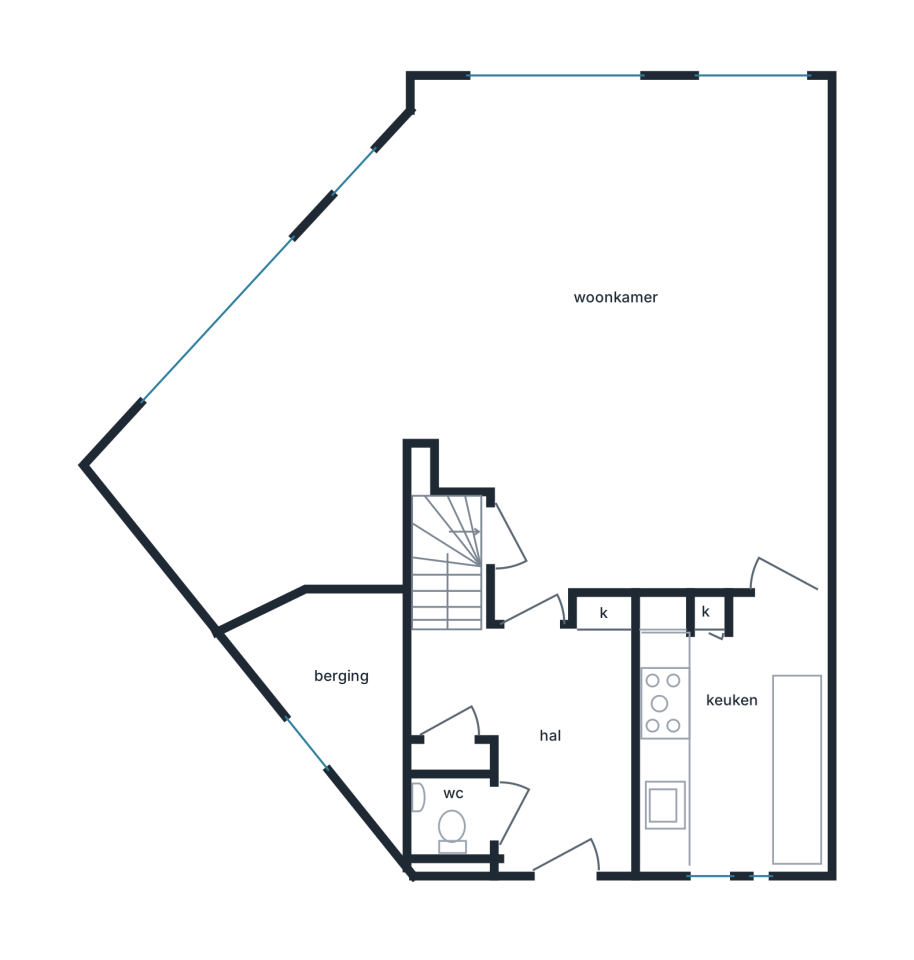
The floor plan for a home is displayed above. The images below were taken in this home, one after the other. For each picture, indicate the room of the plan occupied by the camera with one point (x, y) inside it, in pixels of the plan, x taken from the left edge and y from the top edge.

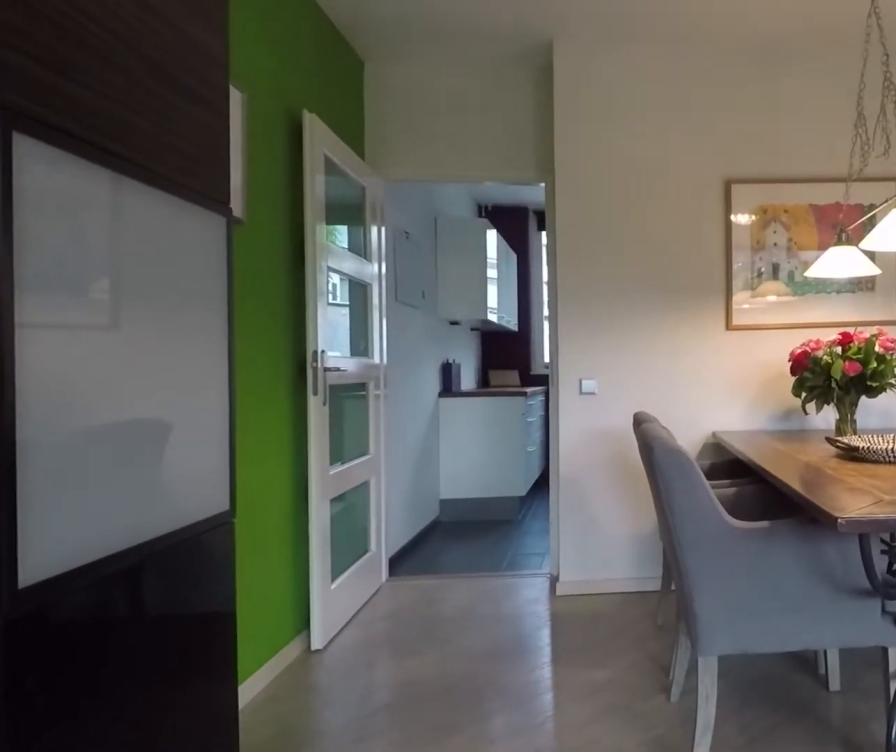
(587, 439)
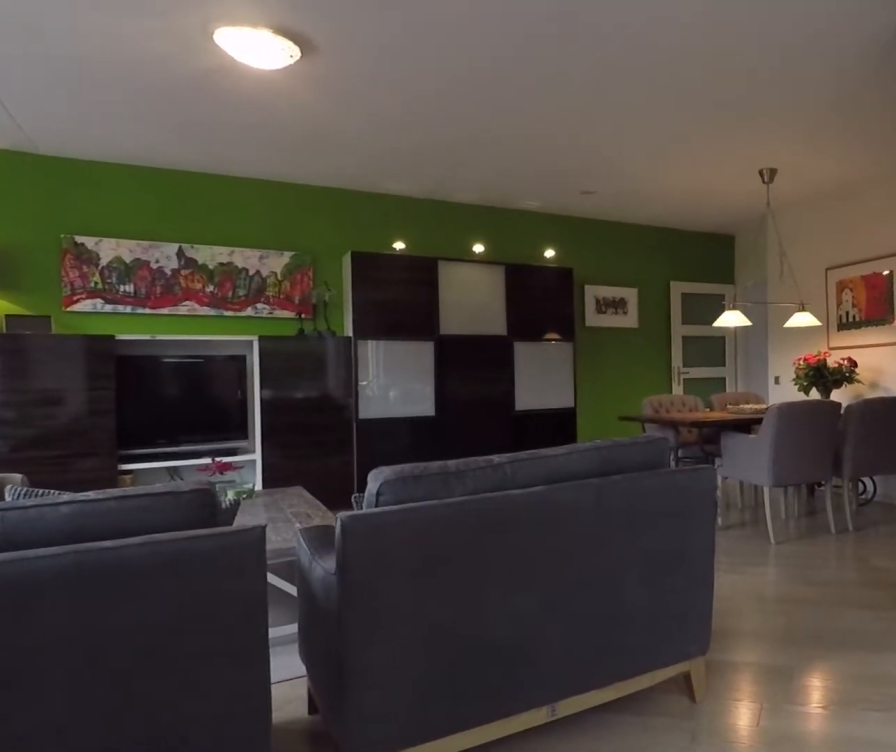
(587, 439)
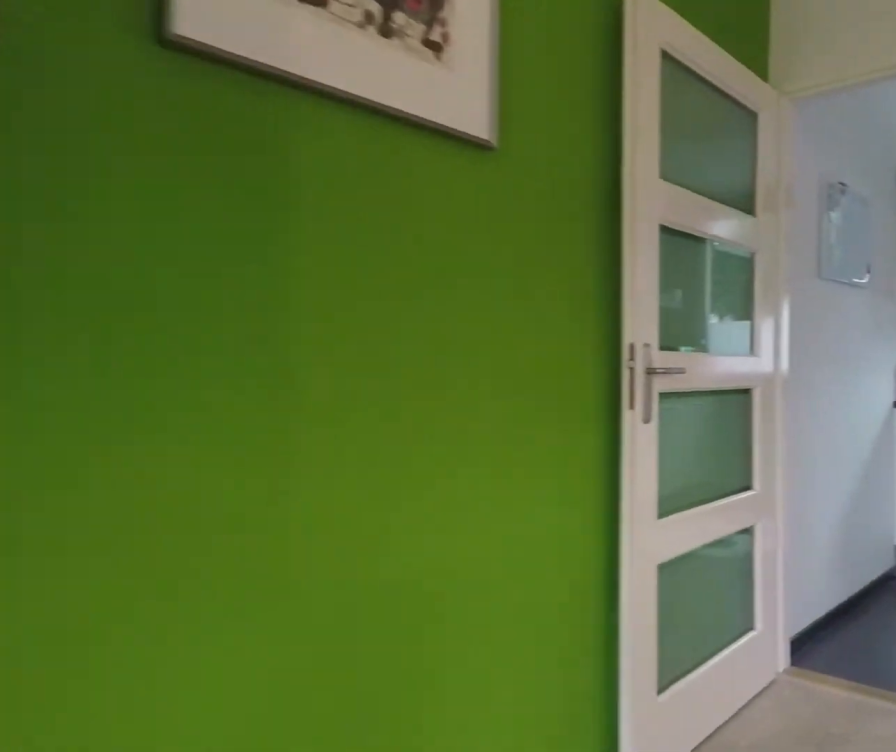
(587, 439)
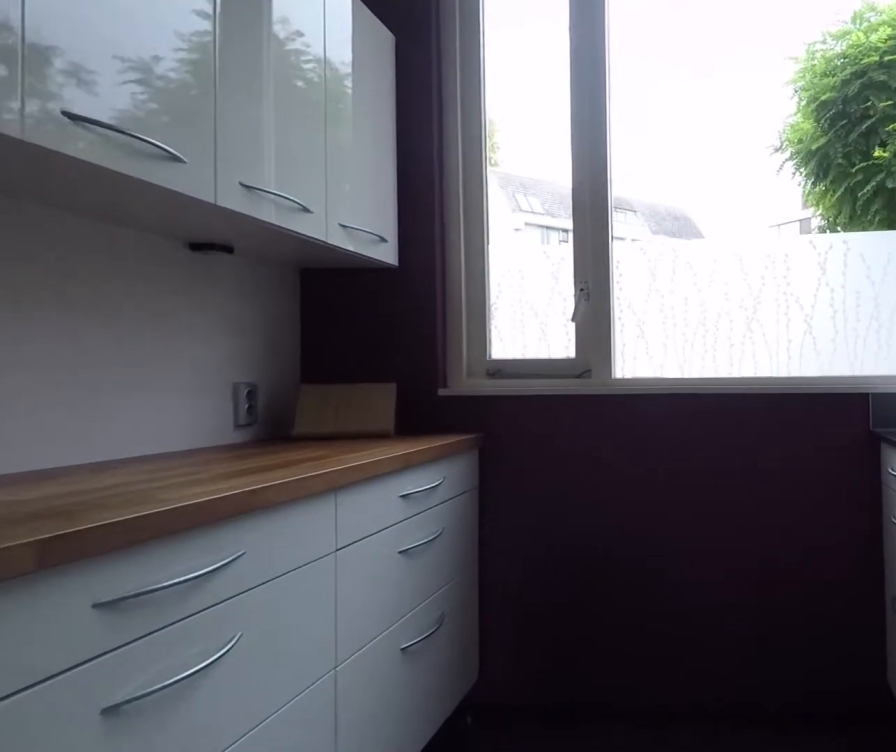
(734, 740)
